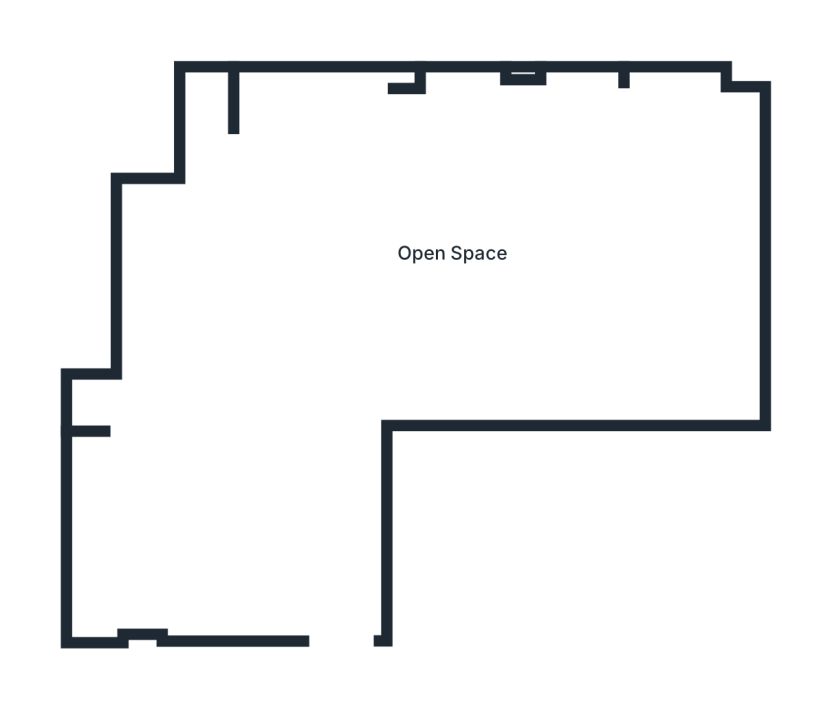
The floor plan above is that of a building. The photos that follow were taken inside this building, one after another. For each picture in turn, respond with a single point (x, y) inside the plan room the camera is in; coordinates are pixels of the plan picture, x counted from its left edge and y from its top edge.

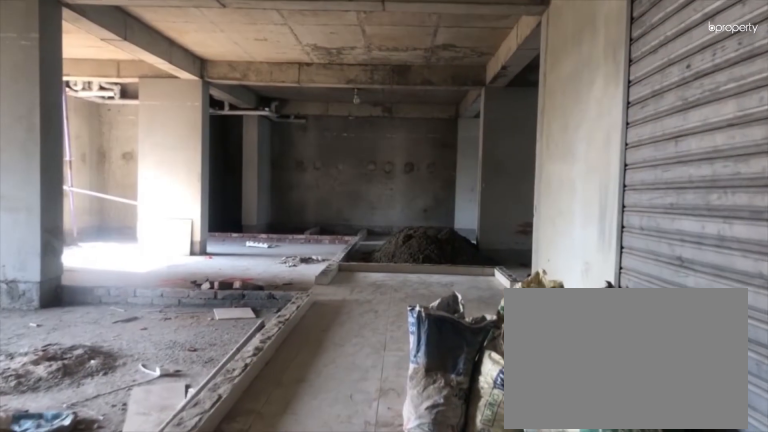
(316, 570)
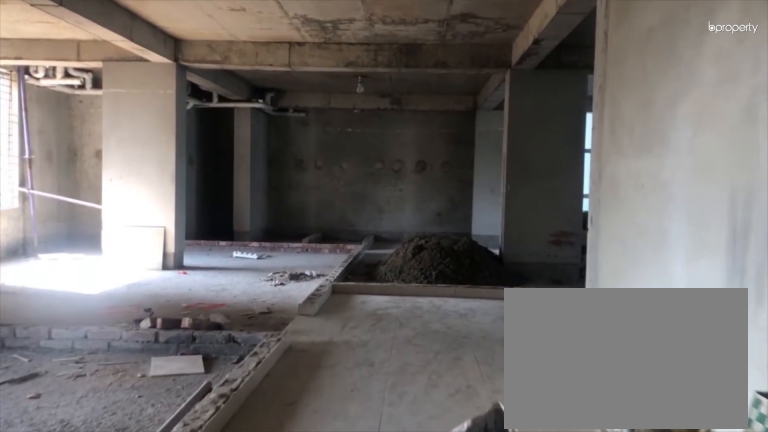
(316, 570)
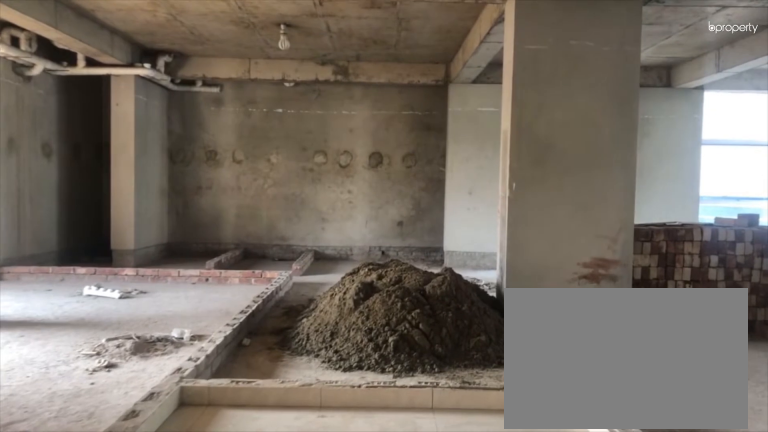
(336, 385)
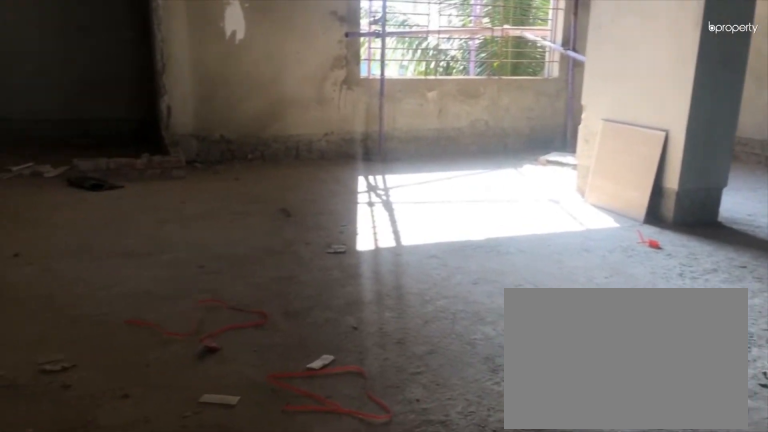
(391, 245)
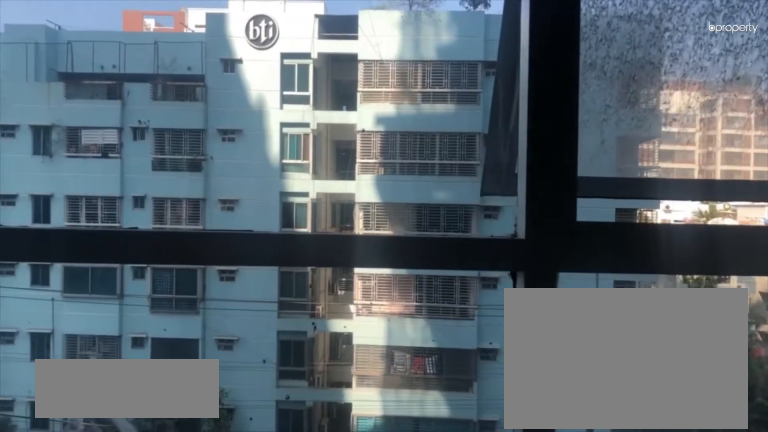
(391, 245)
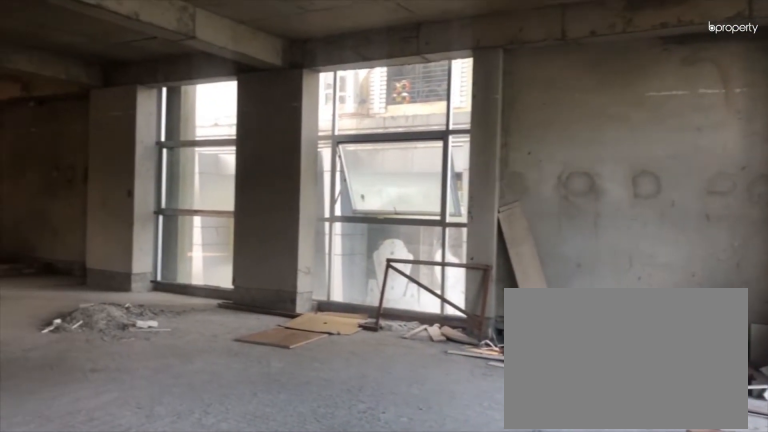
(391, 245)
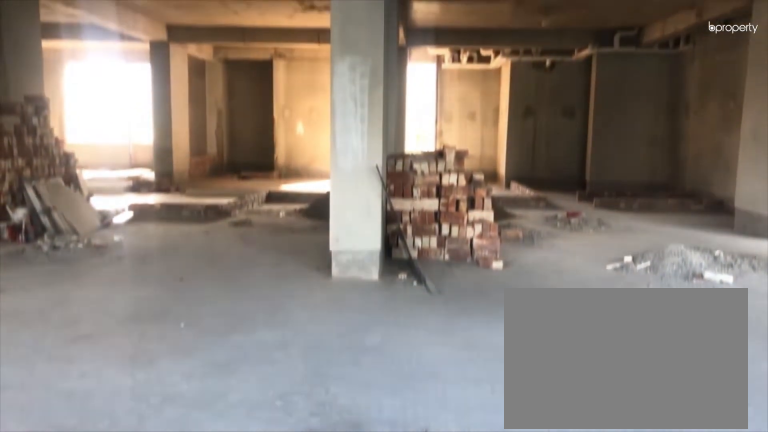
(391, 245)
